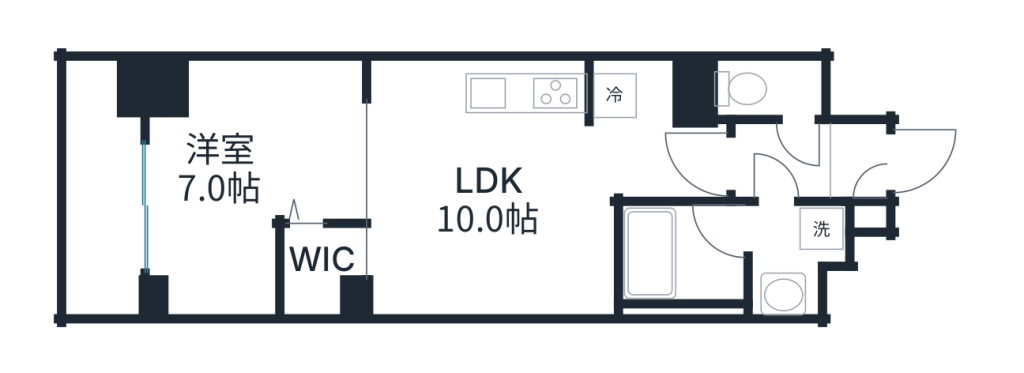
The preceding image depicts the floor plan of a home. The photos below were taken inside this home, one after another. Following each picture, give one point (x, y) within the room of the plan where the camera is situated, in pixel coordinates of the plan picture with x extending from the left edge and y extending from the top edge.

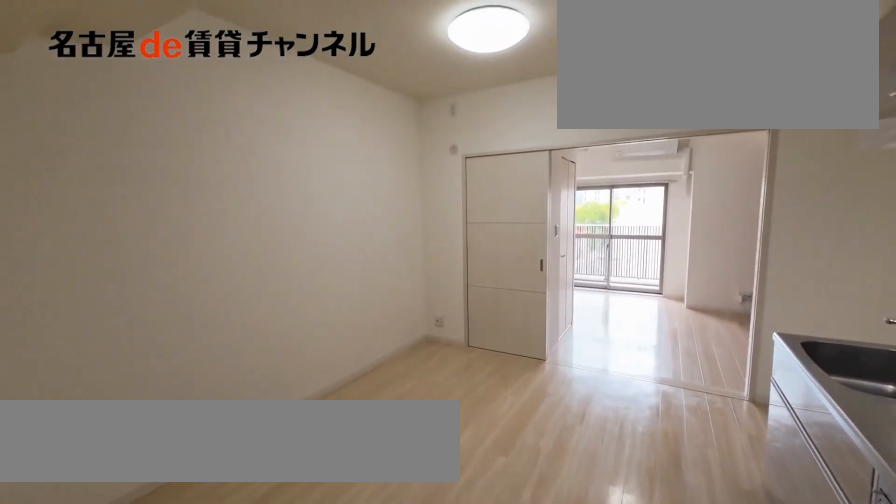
(491, 186)
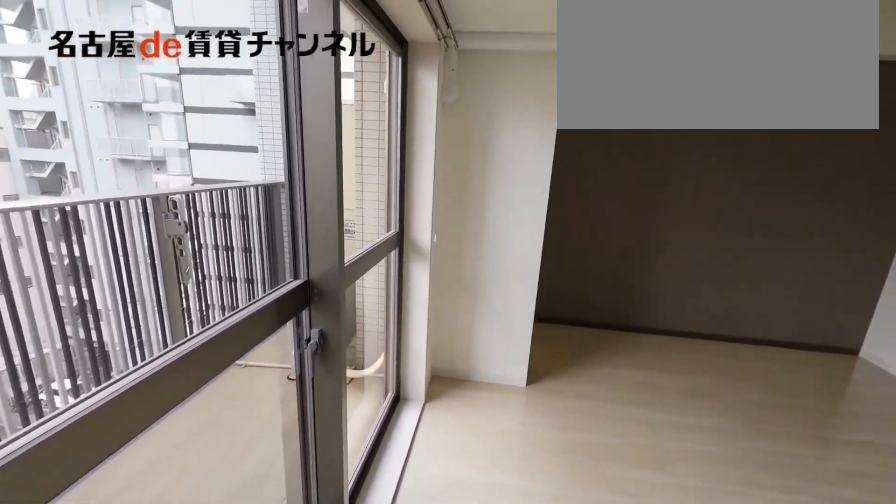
(254, 186)
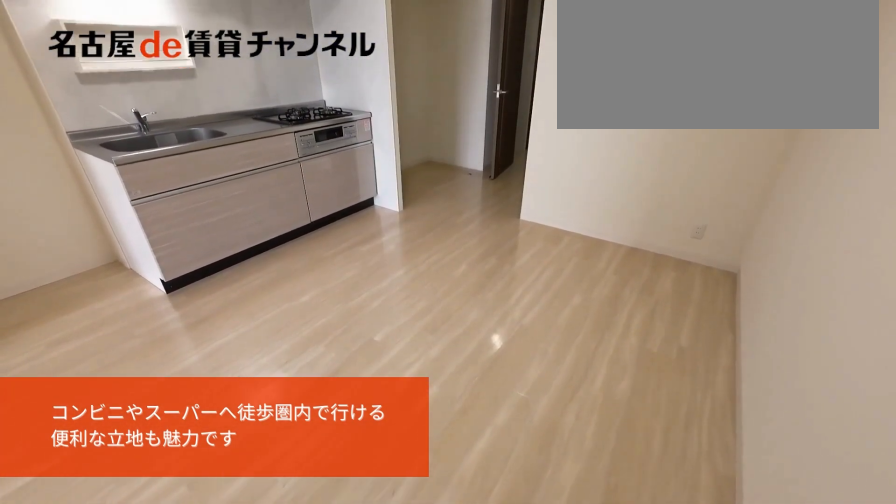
(491, 186)
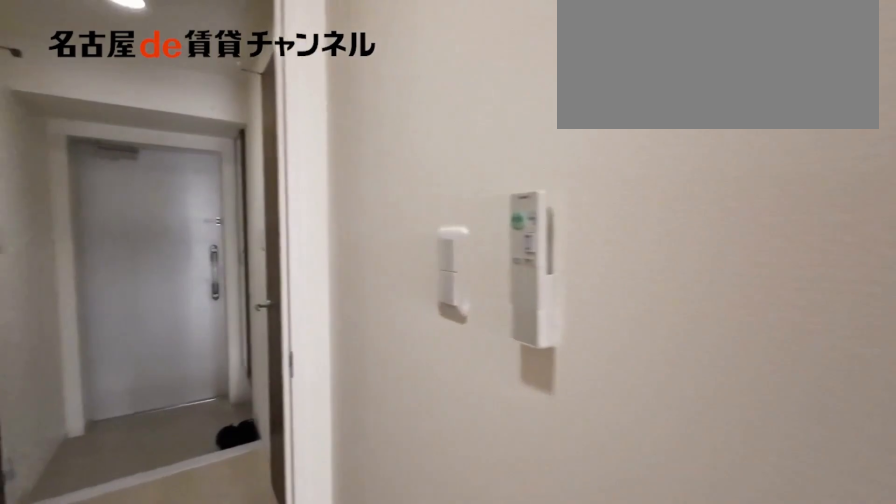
(491, 186)
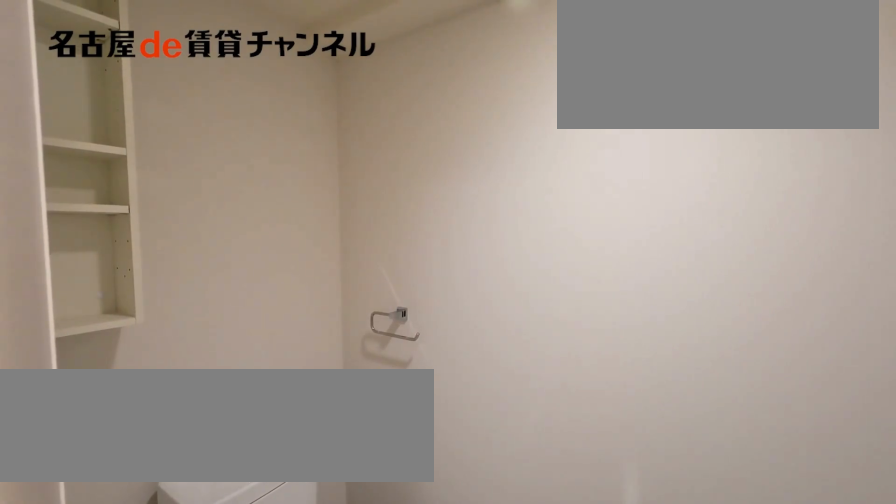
(771, 90)
